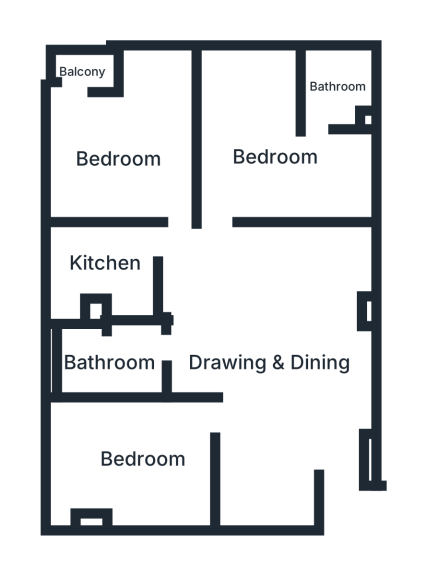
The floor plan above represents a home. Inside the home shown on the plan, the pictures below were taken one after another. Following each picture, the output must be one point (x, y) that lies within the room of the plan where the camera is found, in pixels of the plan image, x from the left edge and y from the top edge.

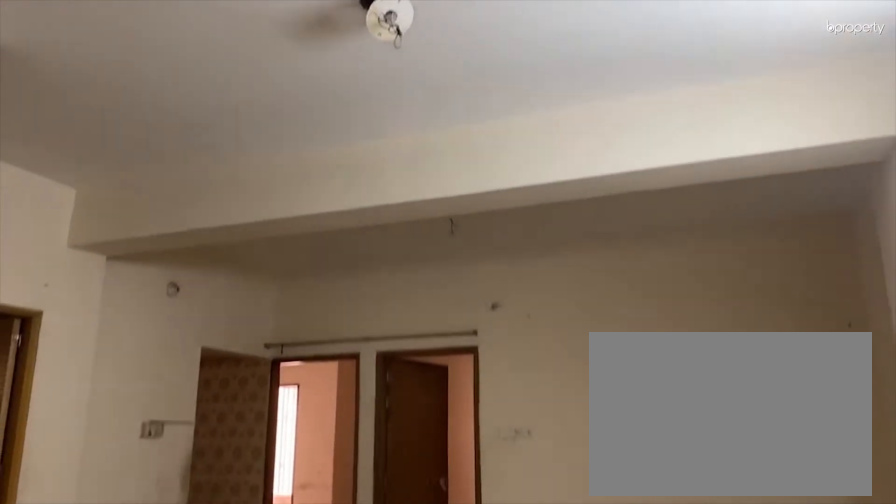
(274, 368)
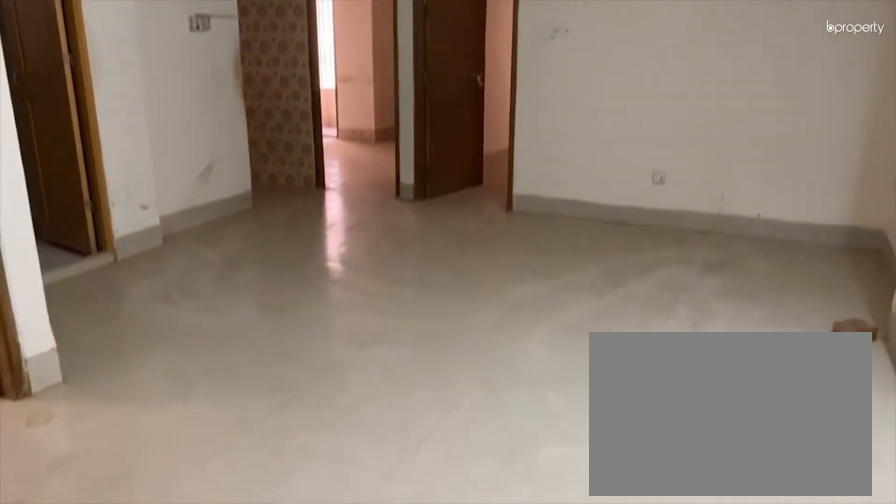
(274, 368)
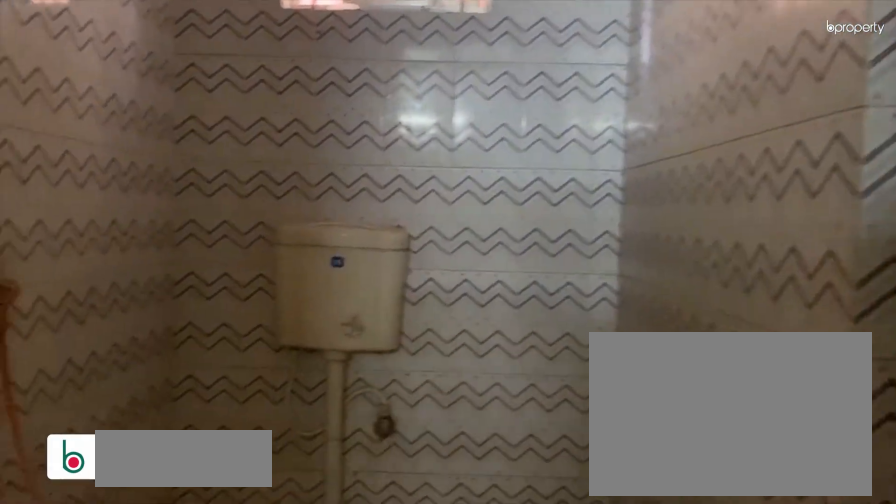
(117, 360)
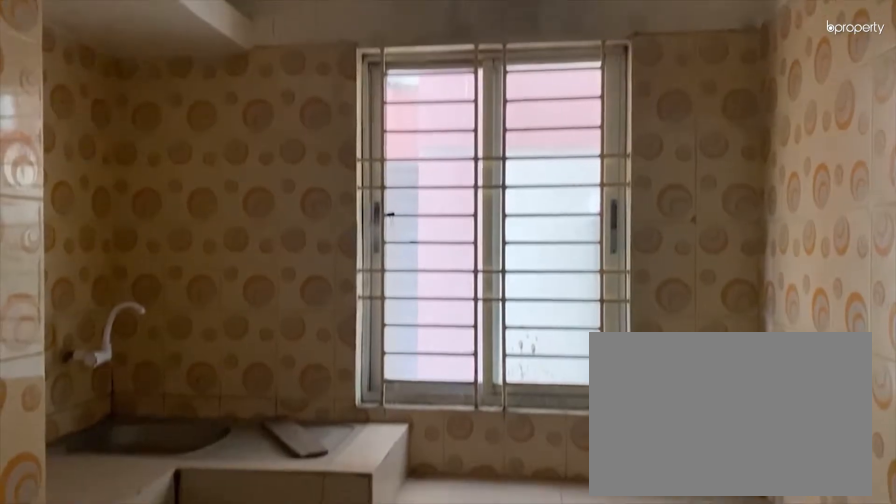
(108, 262)
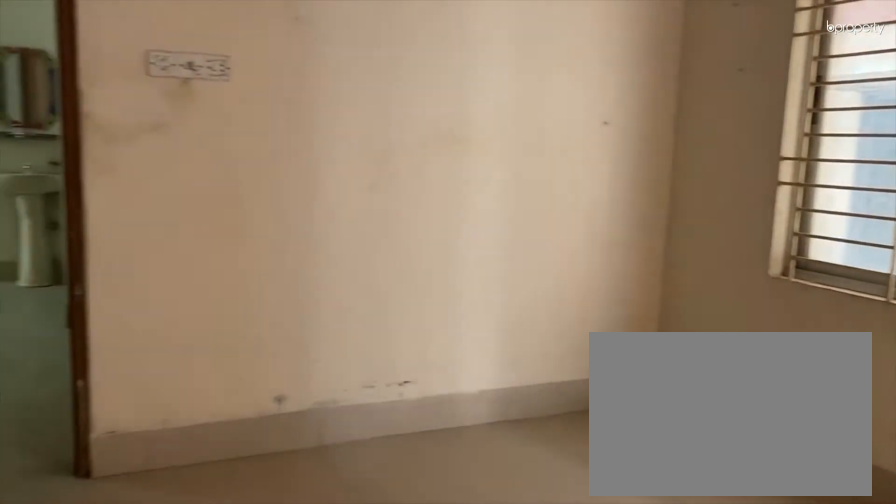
(115, 160)
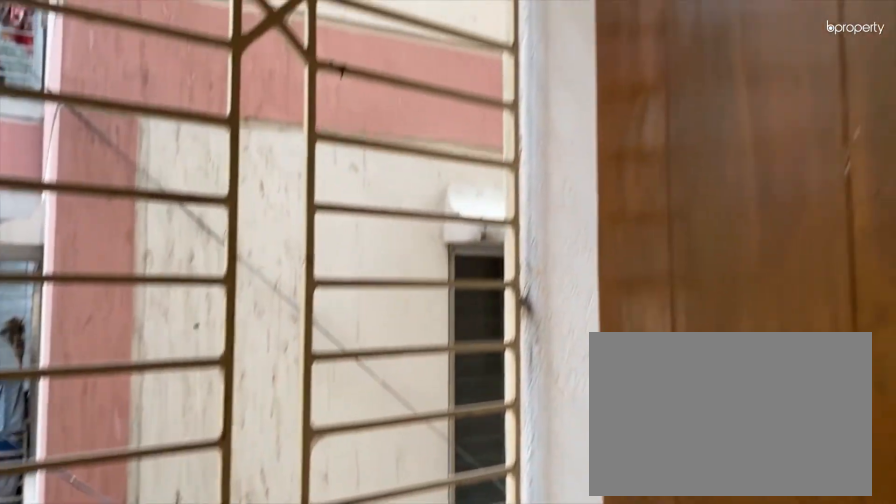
(83, 72)
